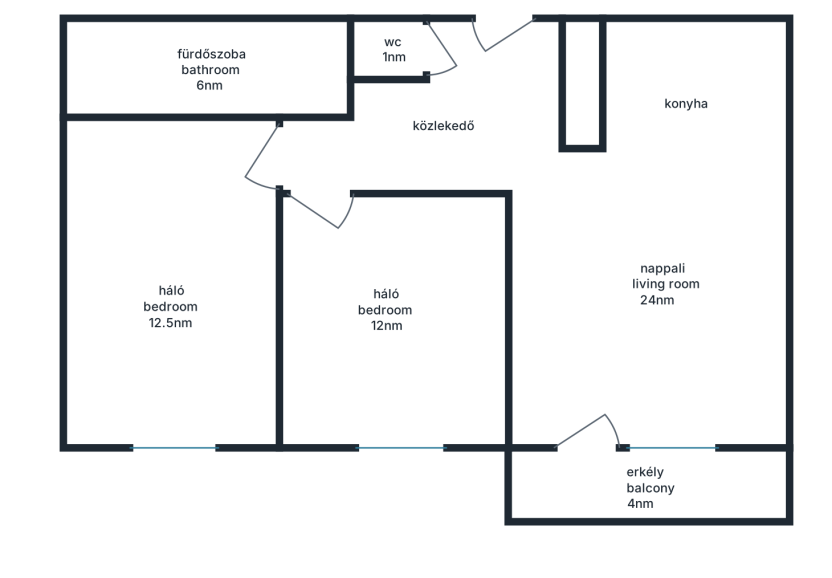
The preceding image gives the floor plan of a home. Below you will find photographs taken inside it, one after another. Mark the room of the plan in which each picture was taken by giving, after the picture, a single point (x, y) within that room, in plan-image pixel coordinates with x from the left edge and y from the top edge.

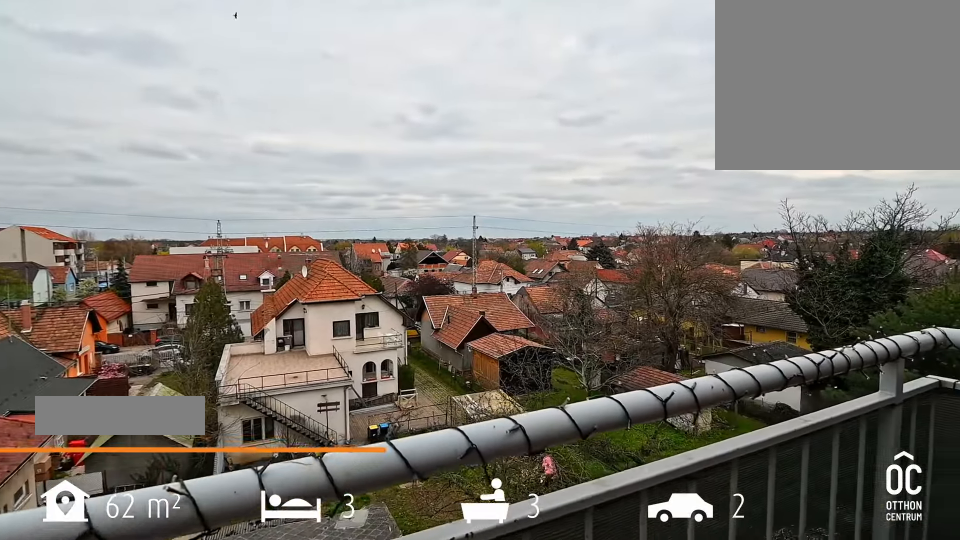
(656, 490)
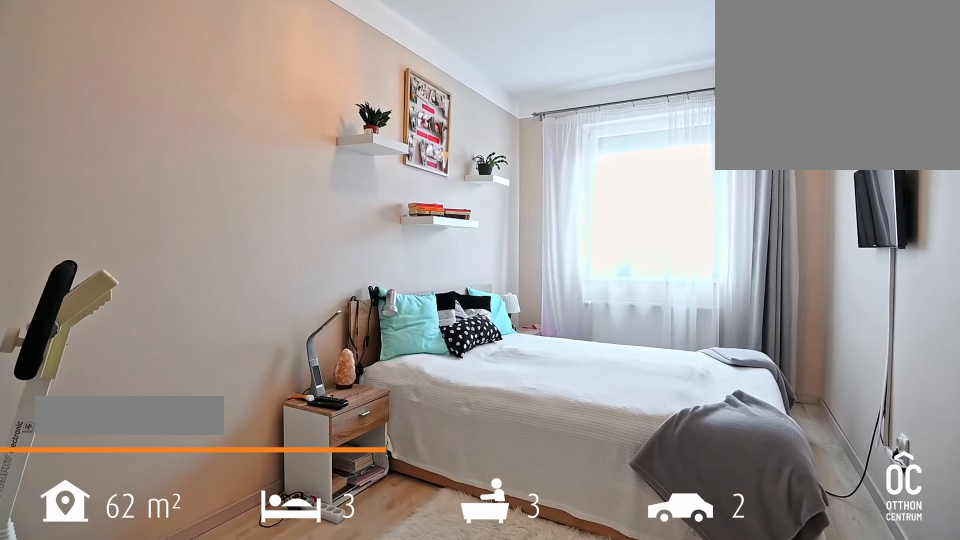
(389, 321)
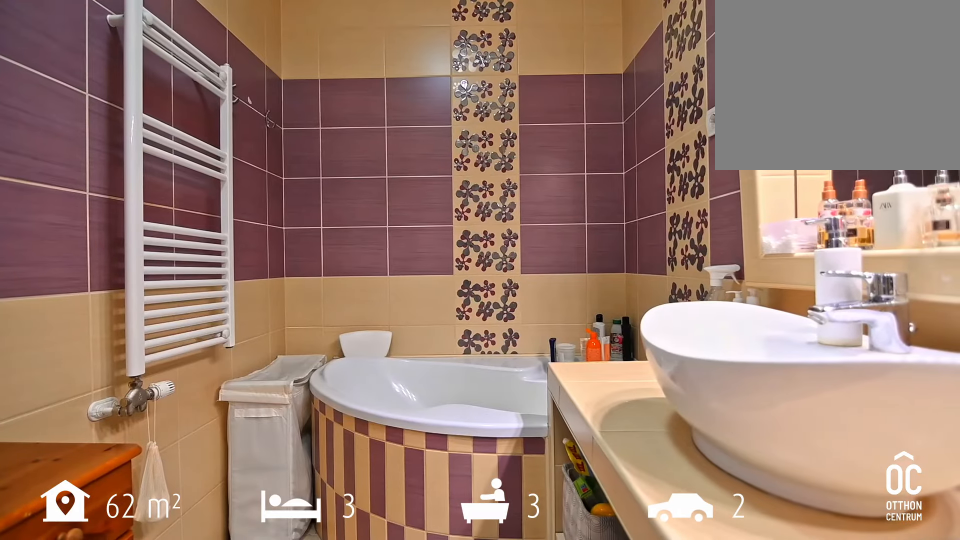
(218, 76)
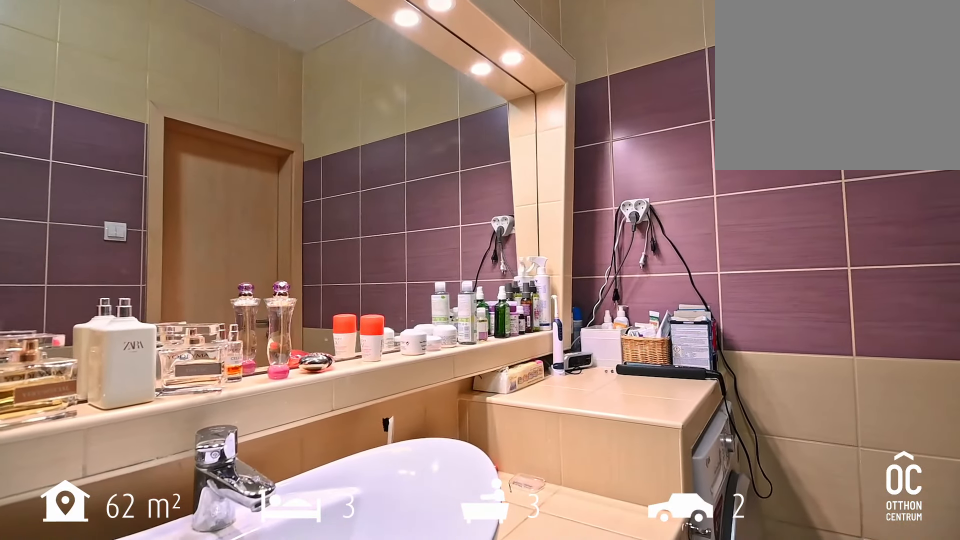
(217, 76)
